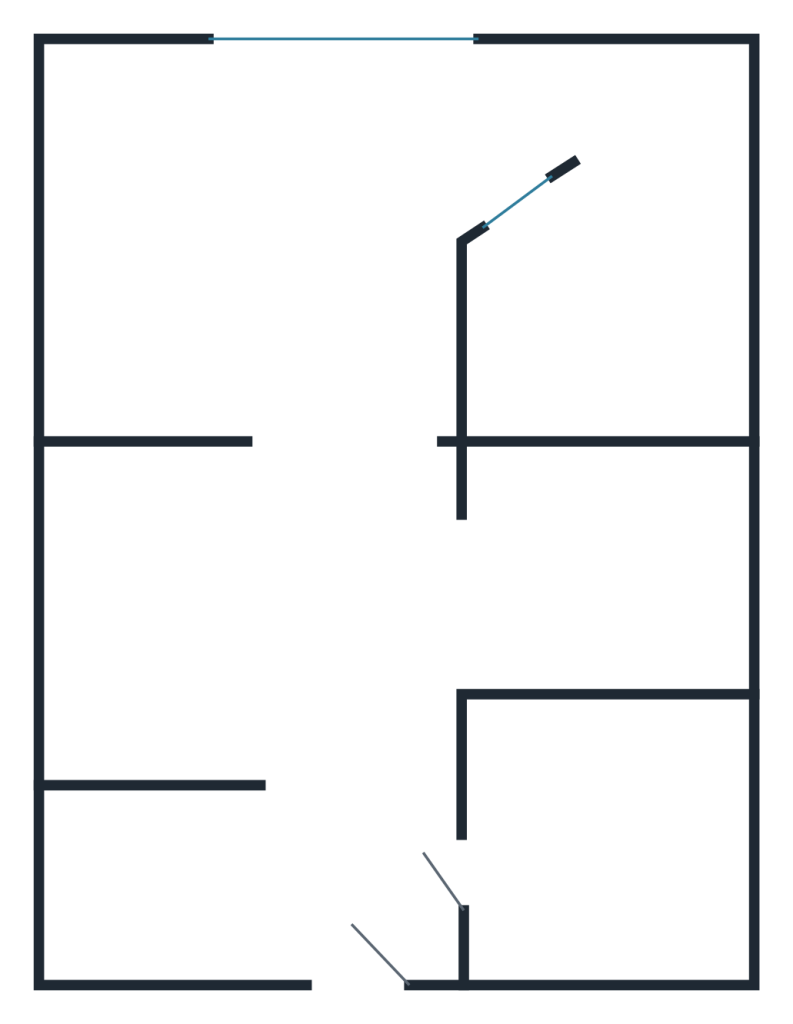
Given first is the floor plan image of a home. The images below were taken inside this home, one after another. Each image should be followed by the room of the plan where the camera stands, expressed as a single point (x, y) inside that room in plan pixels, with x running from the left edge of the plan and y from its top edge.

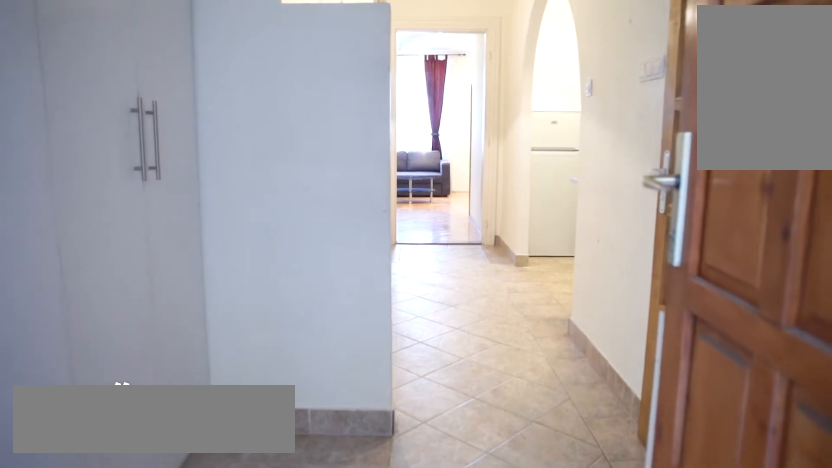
(307, 873)
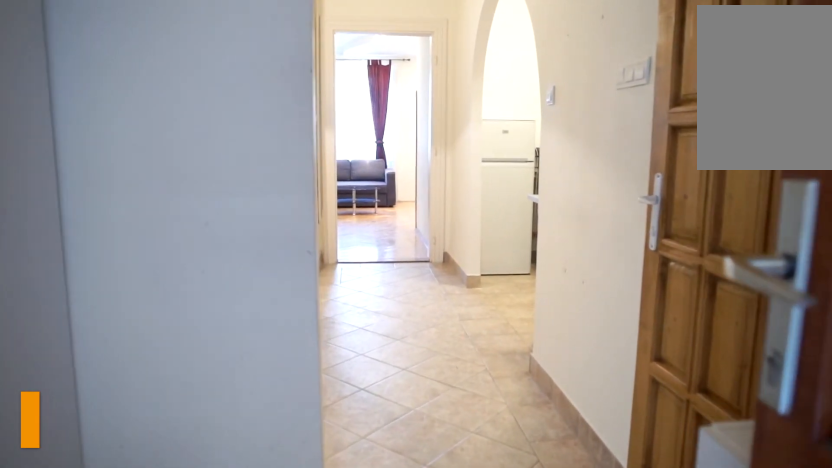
(307, 872)
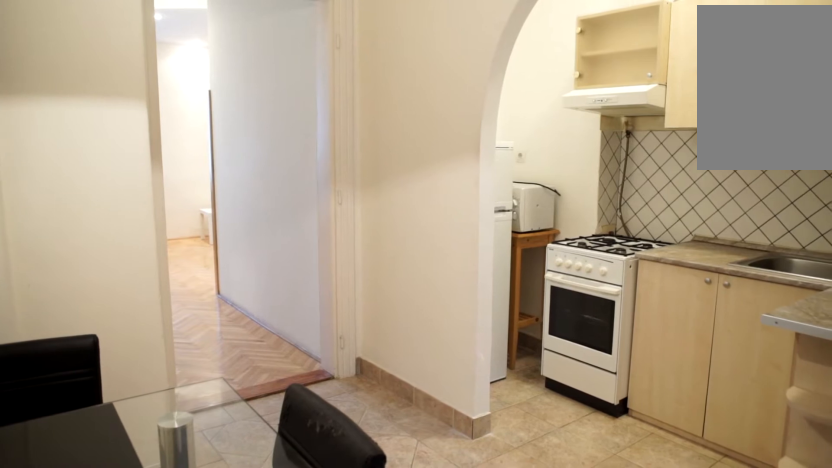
(280, 639)
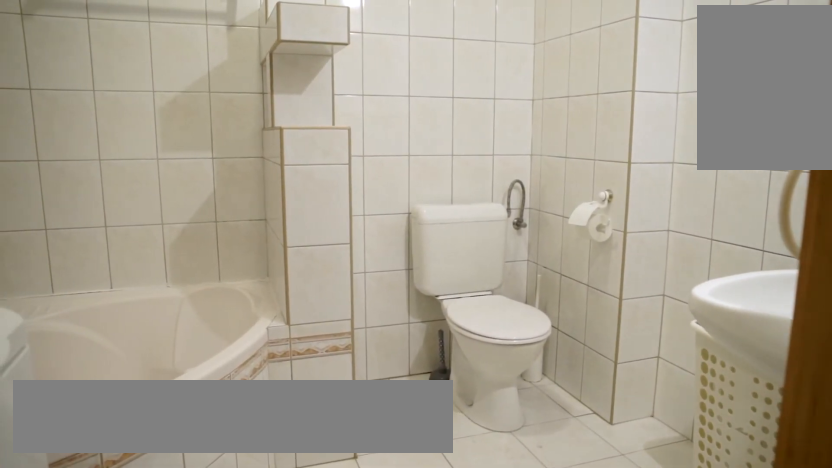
(577, 838)
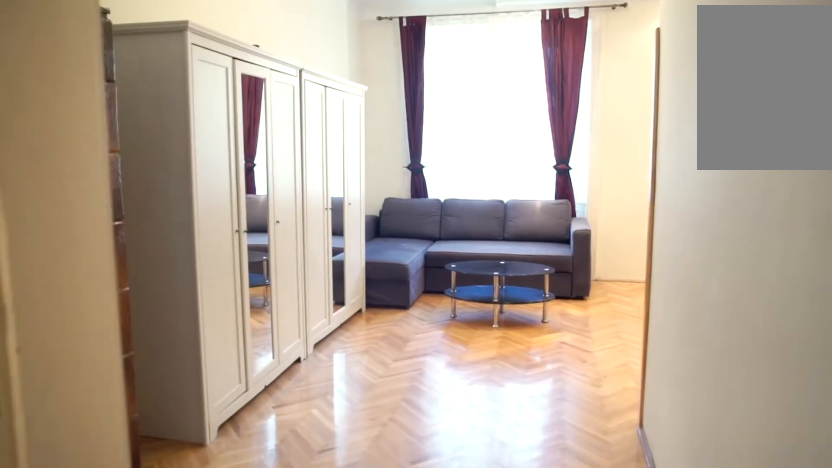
(280, 640)
